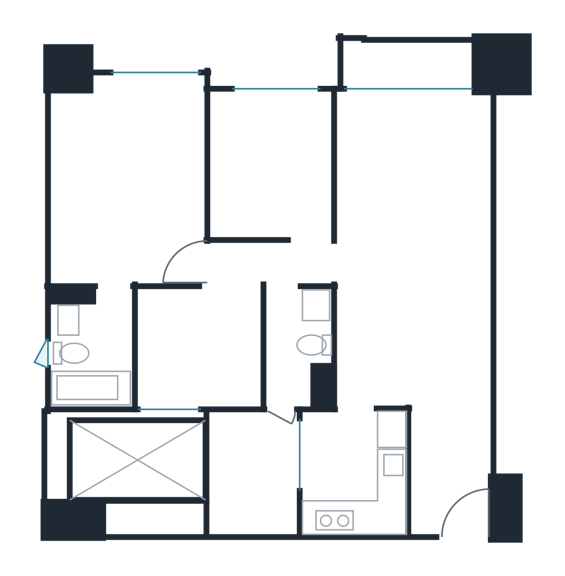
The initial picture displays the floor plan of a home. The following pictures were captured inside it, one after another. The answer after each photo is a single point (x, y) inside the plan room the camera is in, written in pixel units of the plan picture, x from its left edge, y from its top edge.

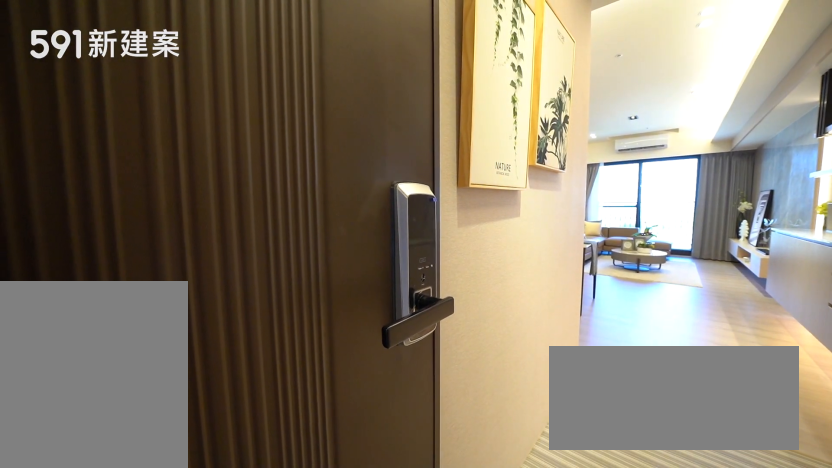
(449, 502)
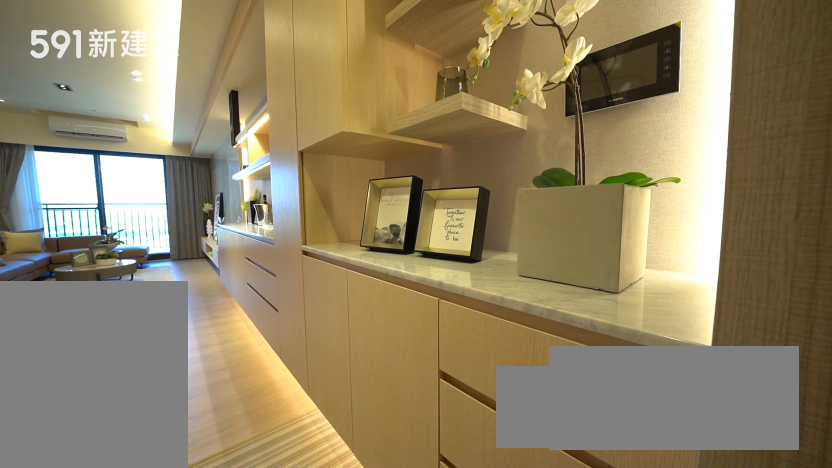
(449, 502)
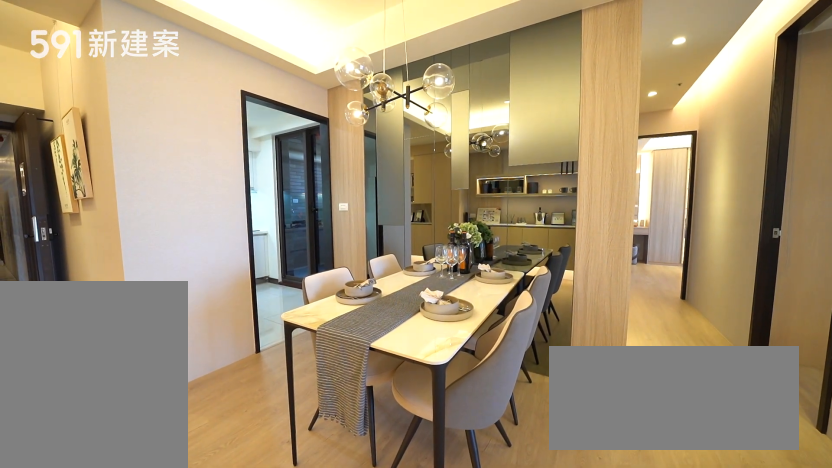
(391, 325)
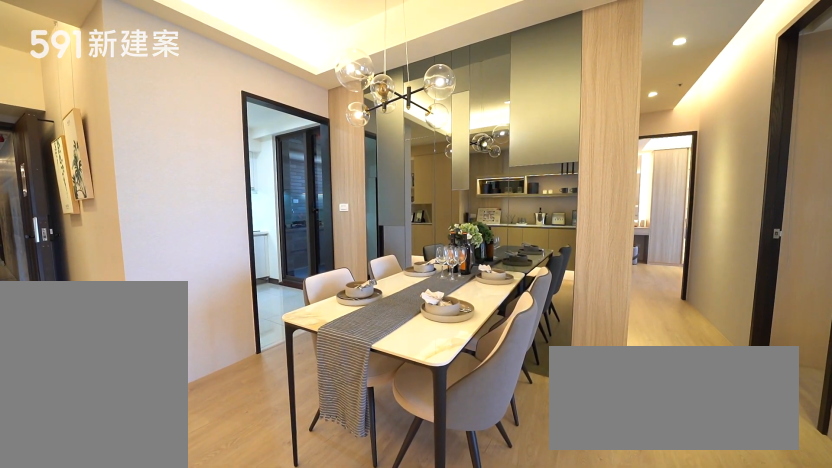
(391, 325)
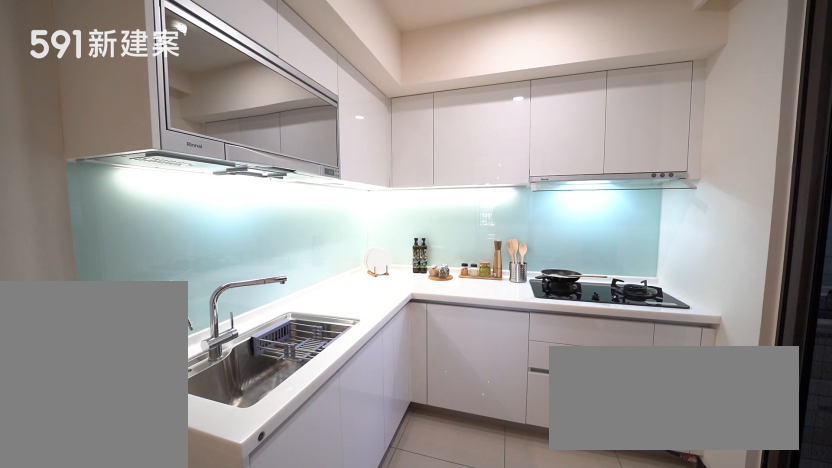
(354, 474)
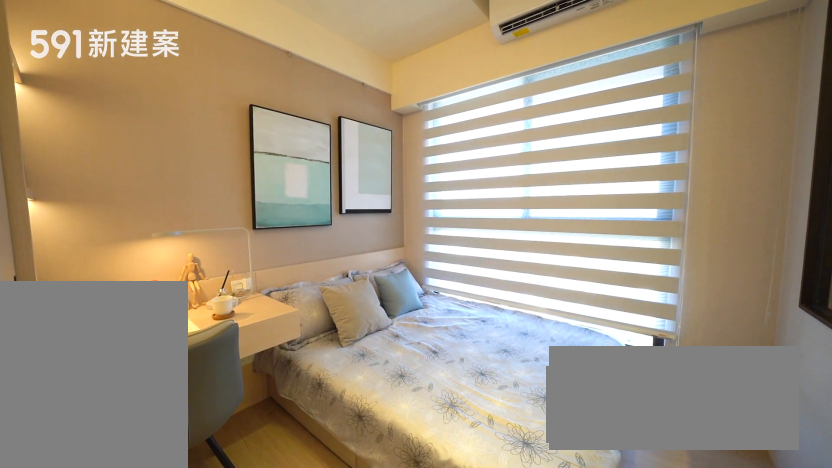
(271, 161)
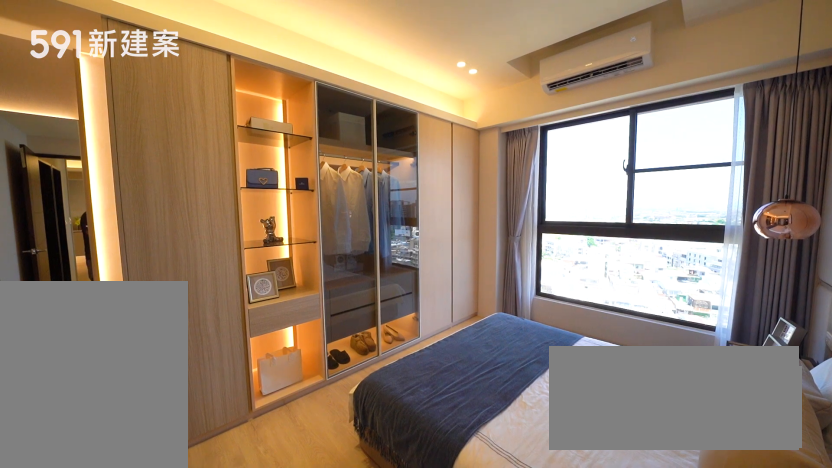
(122, 176)
